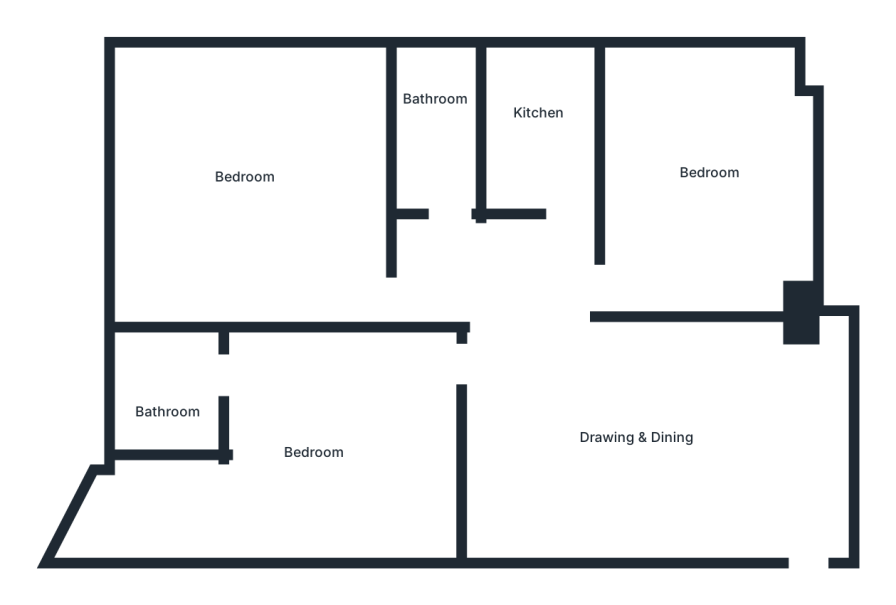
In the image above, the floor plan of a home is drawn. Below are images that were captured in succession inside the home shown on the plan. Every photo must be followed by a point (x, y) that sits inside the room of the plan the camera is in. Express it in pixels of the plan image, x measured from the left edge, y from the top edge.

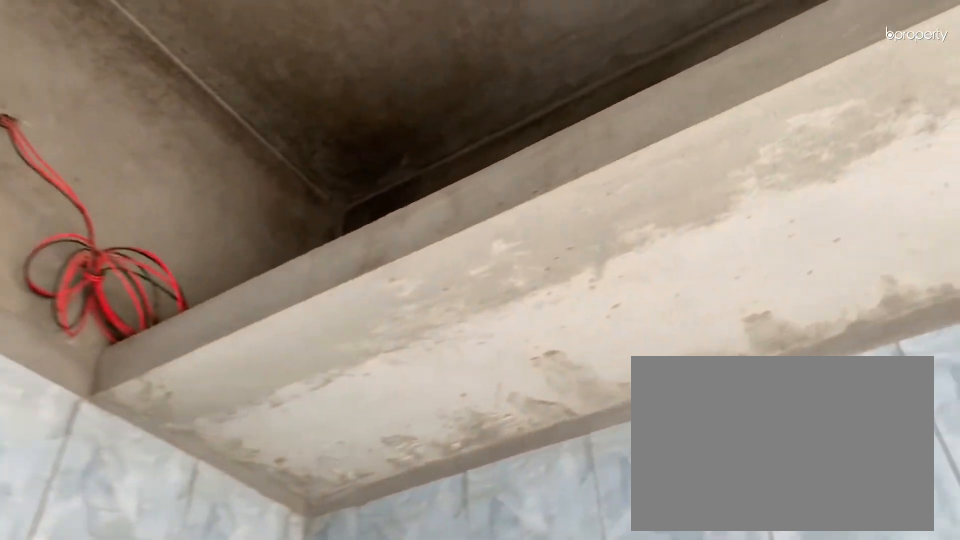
(528, 123)
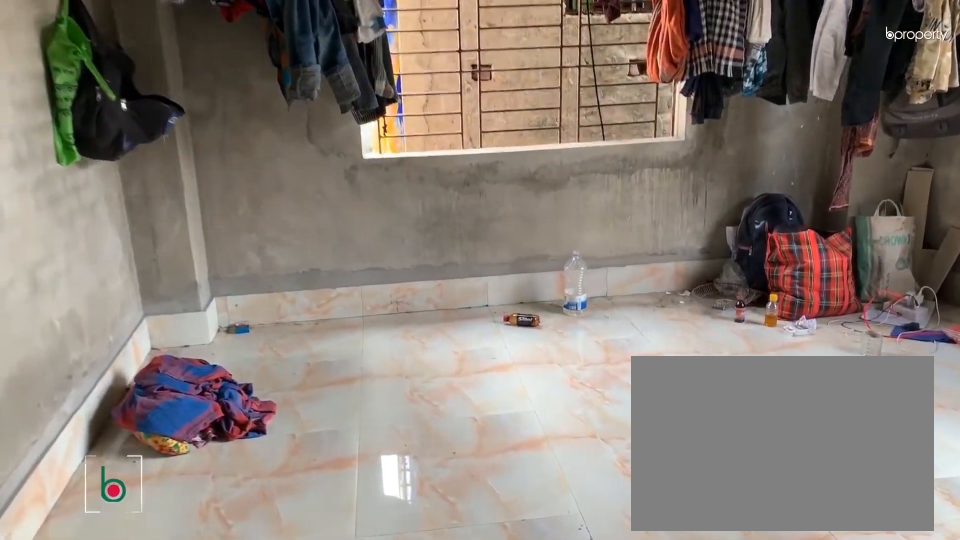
(246, 171)
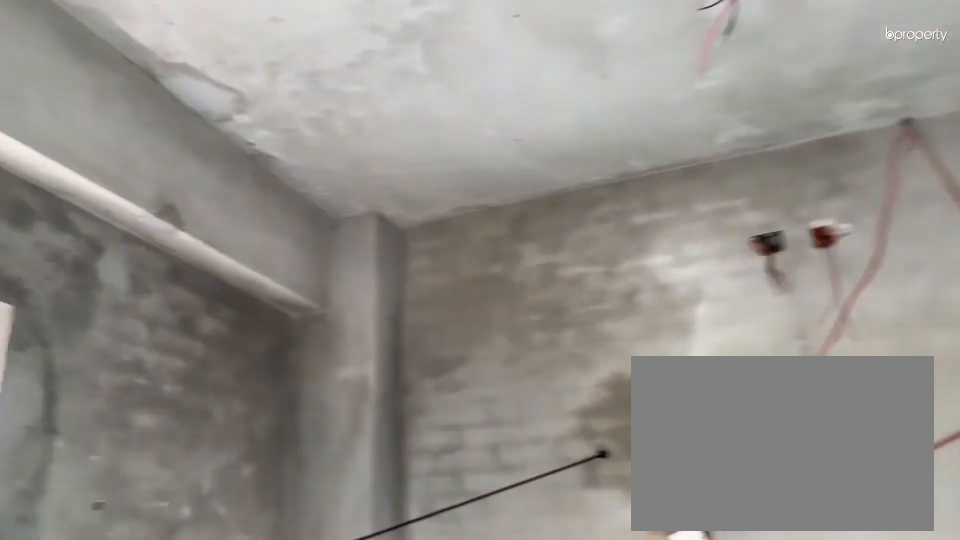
(246, 172)
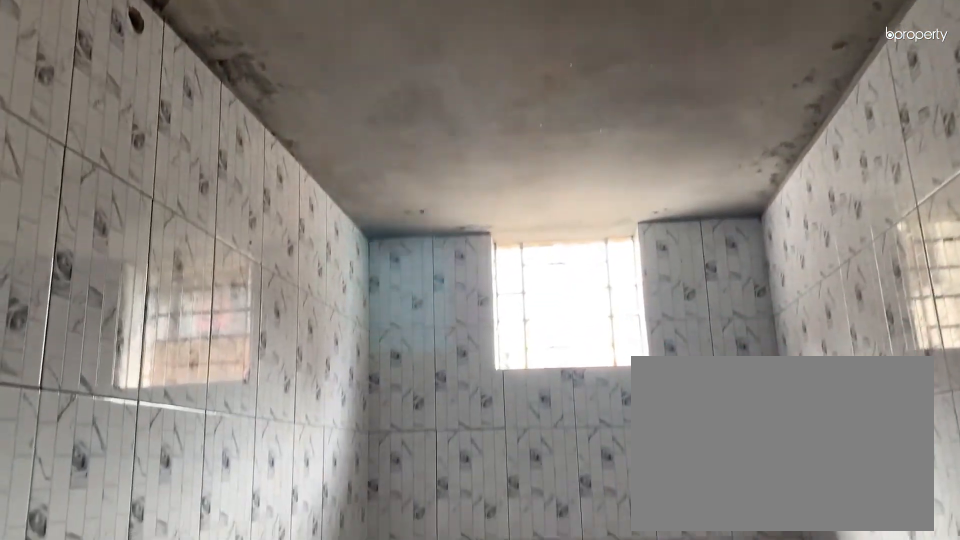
(434, 112)
